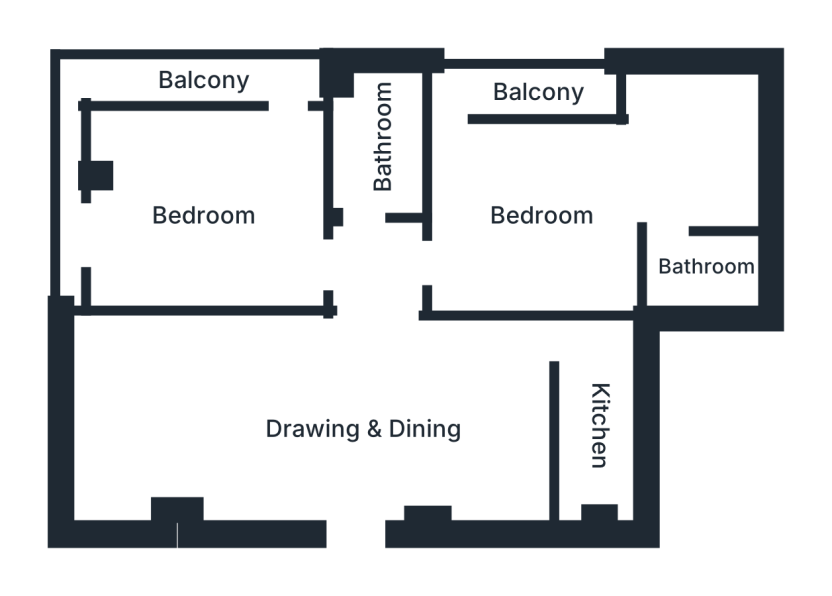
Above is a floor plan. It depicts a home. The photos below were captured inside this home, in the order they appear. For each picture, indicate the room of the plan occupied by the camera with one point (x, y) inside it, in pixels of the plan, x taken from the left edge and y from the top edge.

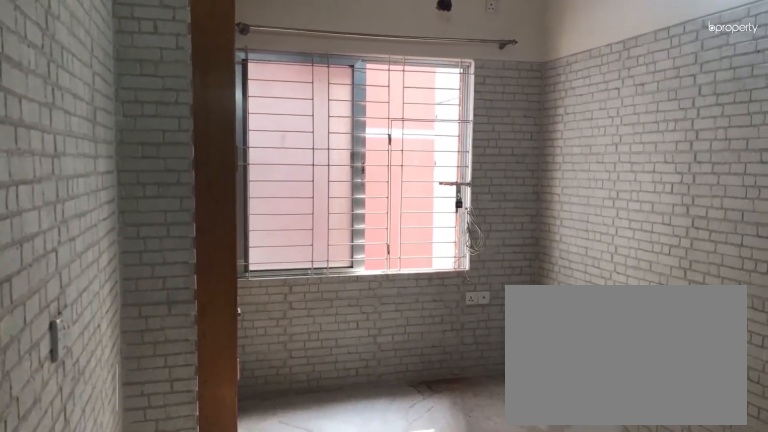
(364, 431)
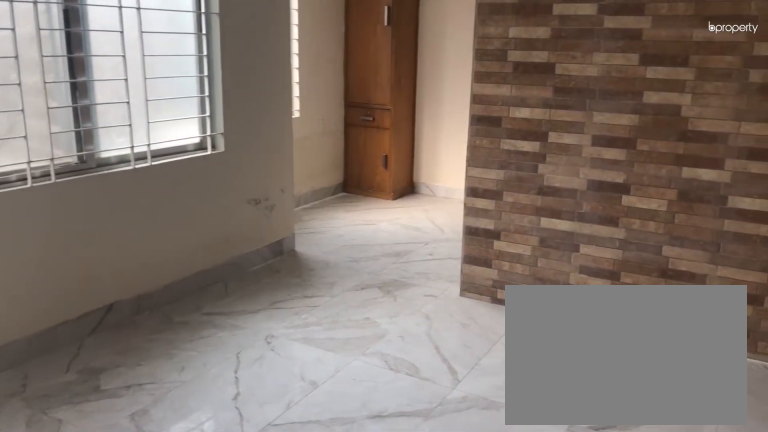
(538, 212)
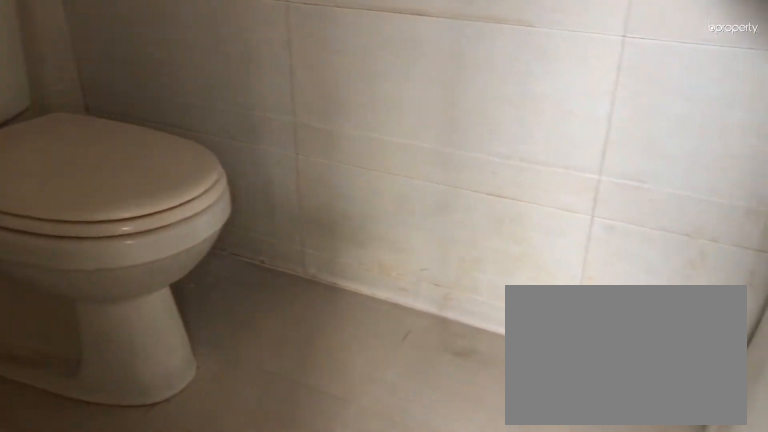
(707, 262)
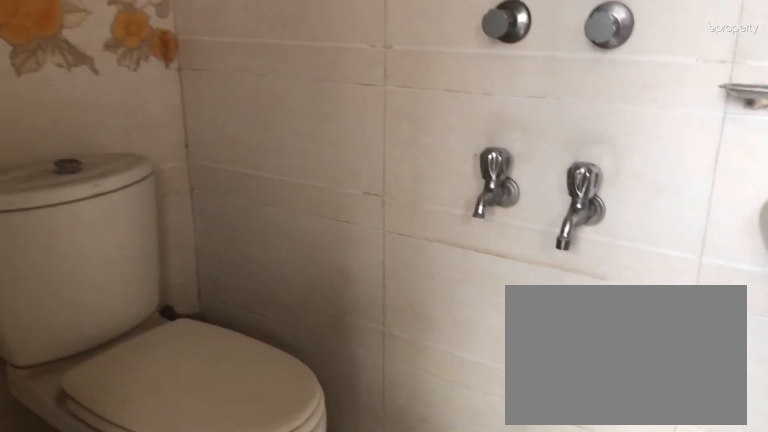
(707, 262)
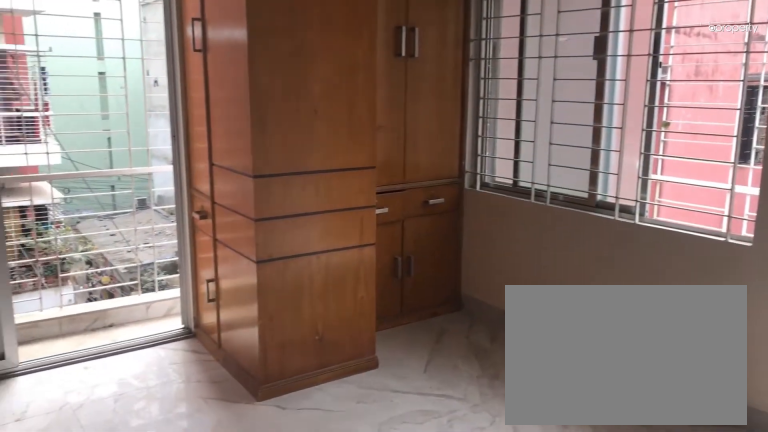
(203, 217)
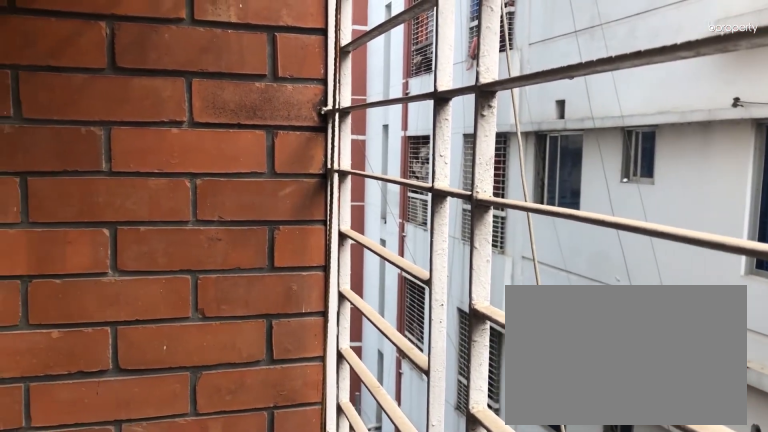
(199, 82)
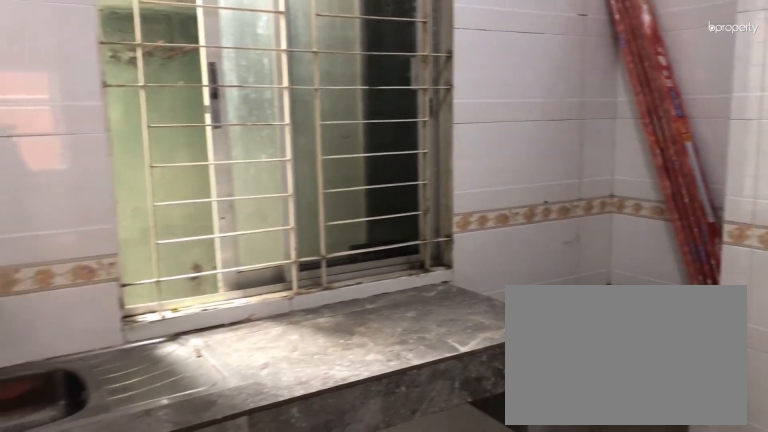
(602, 431)
